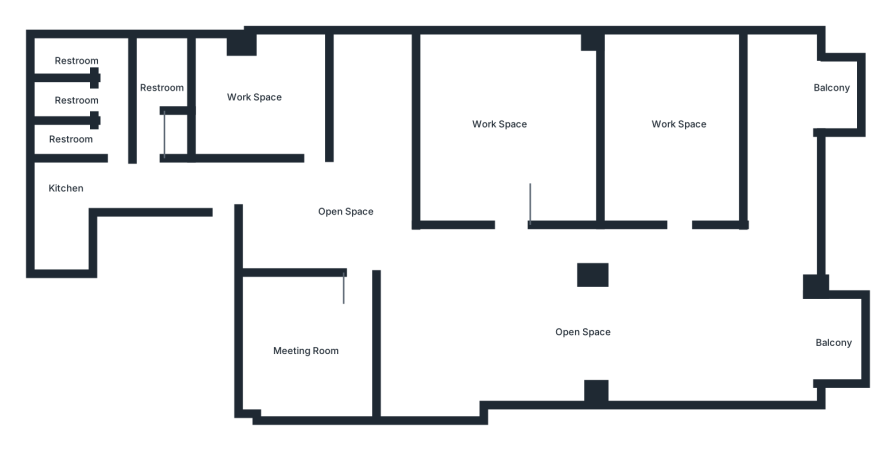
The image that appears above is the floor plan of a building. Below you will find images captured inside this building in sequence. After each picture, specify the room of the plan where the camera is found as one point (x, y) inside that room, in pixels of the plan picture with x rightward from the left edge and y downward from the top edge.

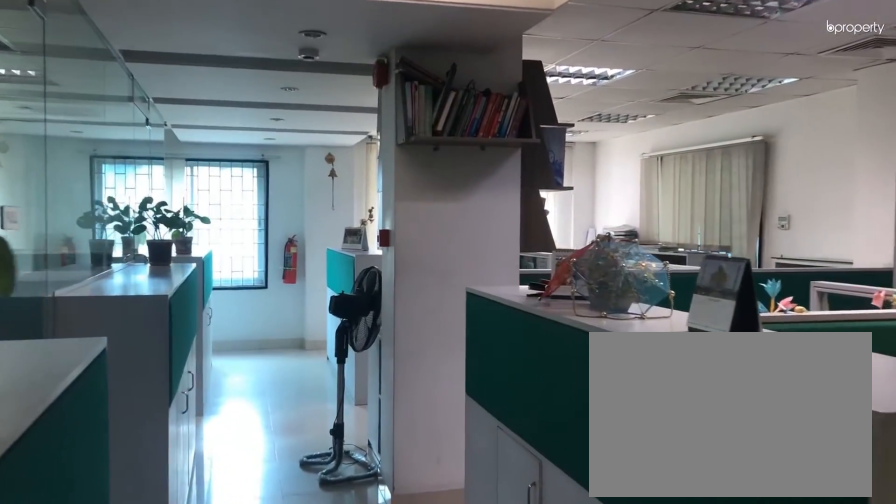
(530, 253)
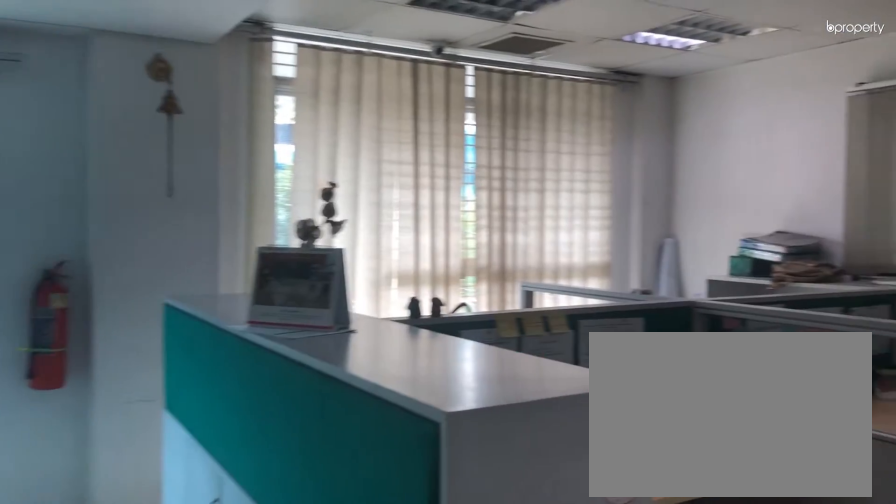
(655, 258)
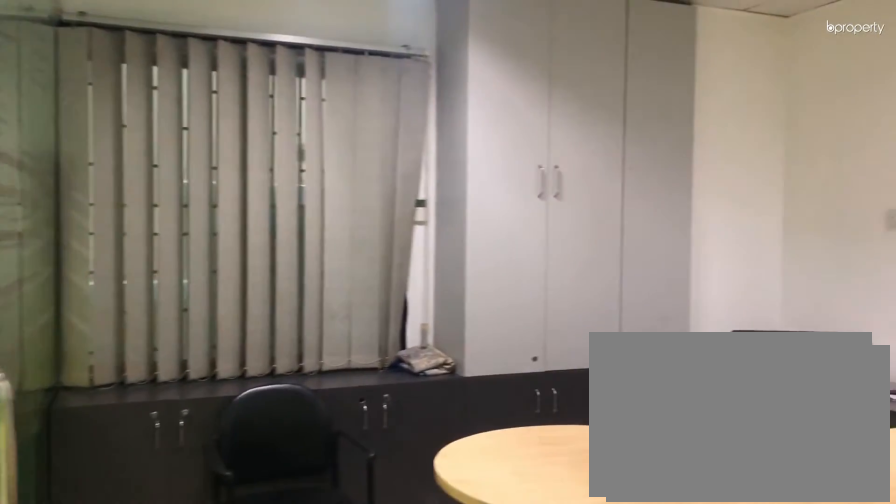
(320, 345)
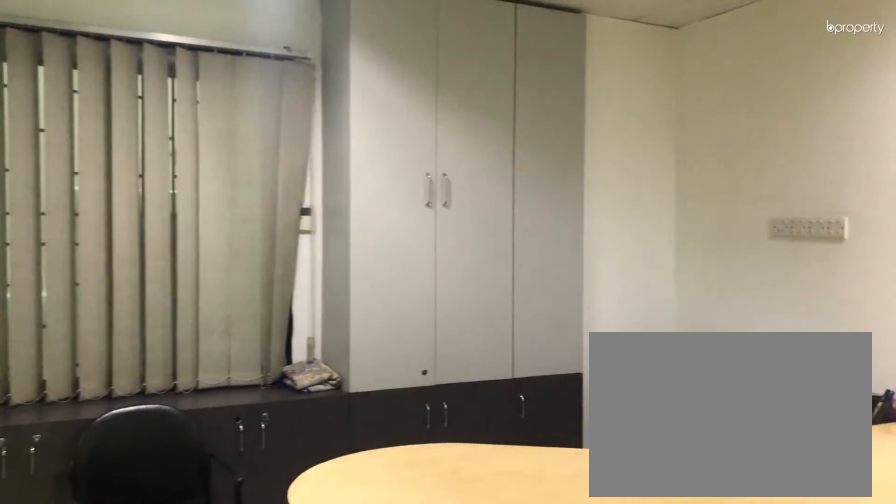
(320, 345)
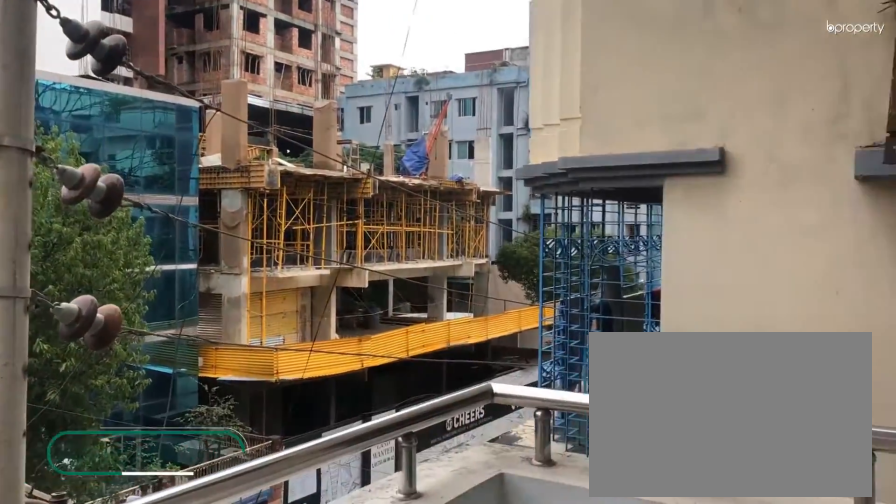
(832, 339)
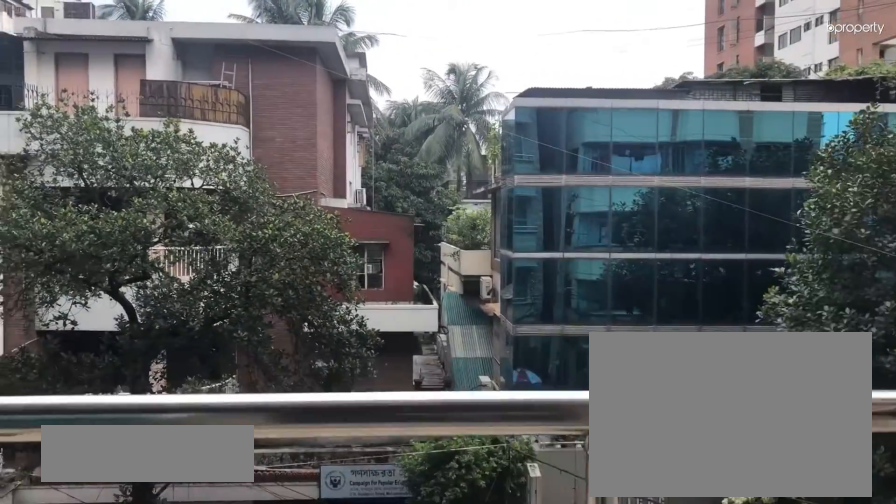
(834, 96)
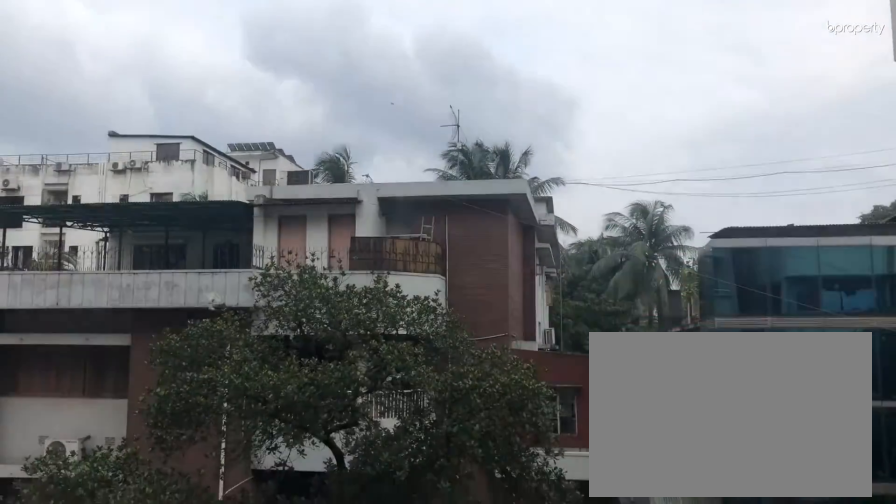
(827, 96)
